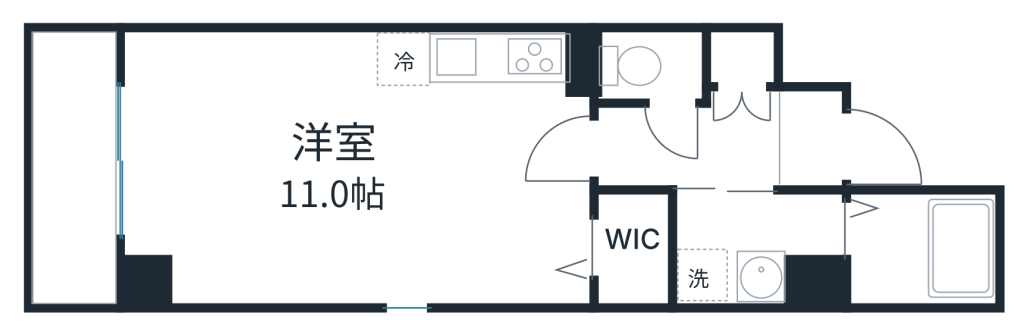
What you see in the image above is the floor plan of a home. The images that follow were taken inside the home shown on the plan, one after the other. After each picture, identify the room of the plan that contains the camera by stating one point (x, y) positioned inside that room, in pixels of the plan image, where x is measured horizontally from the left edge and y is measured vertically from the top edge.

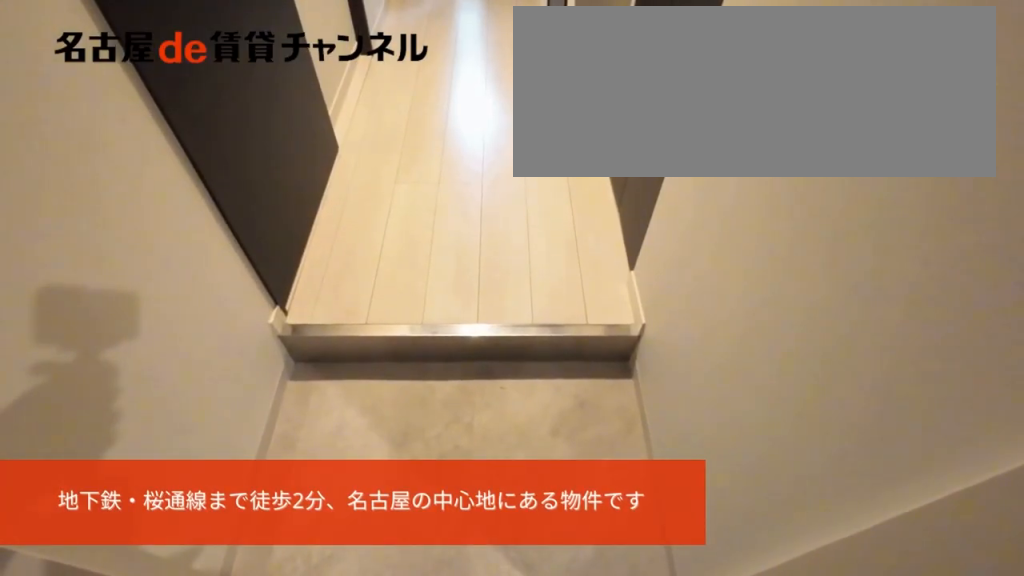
(811, 140)
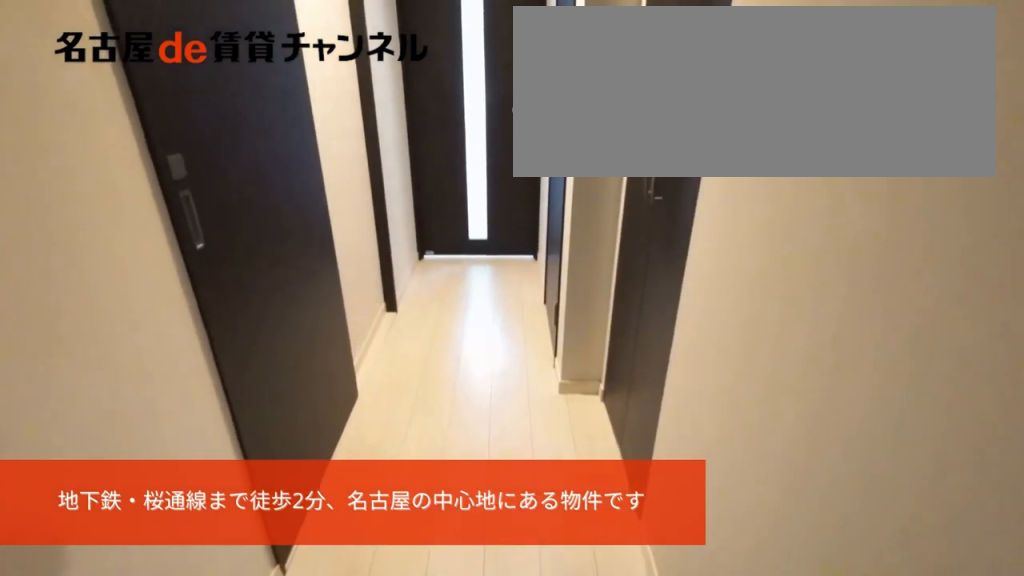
(811, 140)
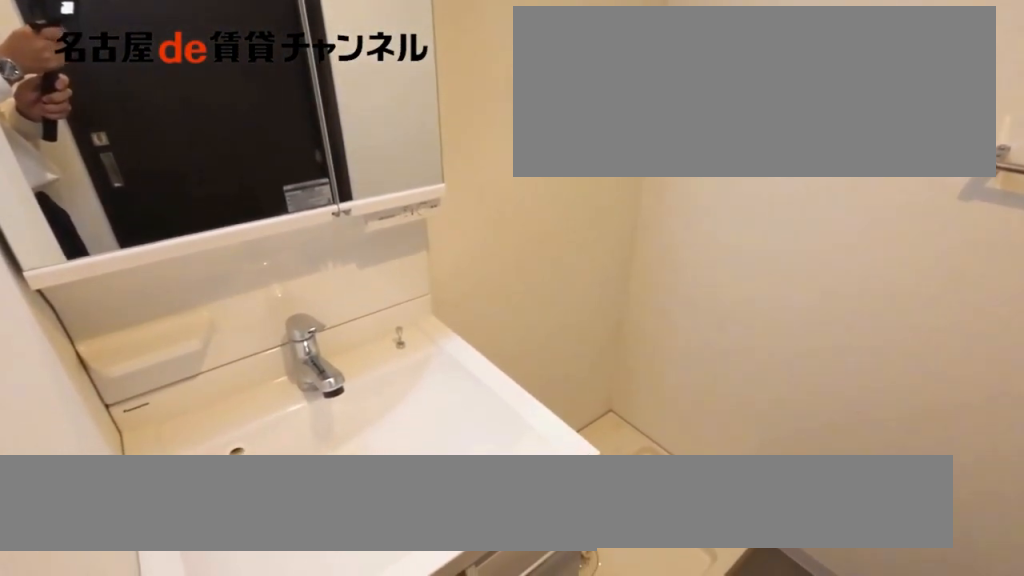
(758, 244)
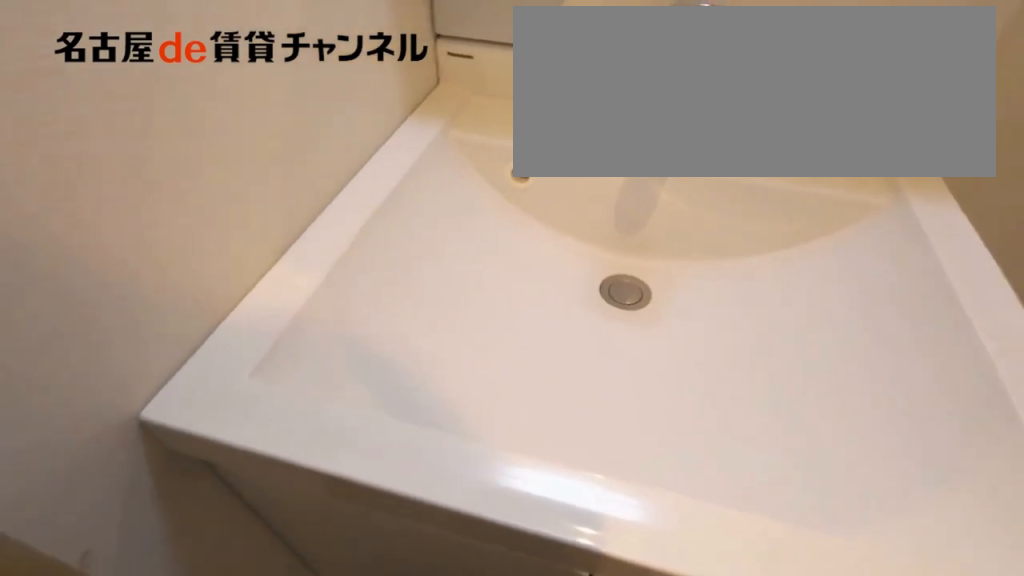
(758, 244)
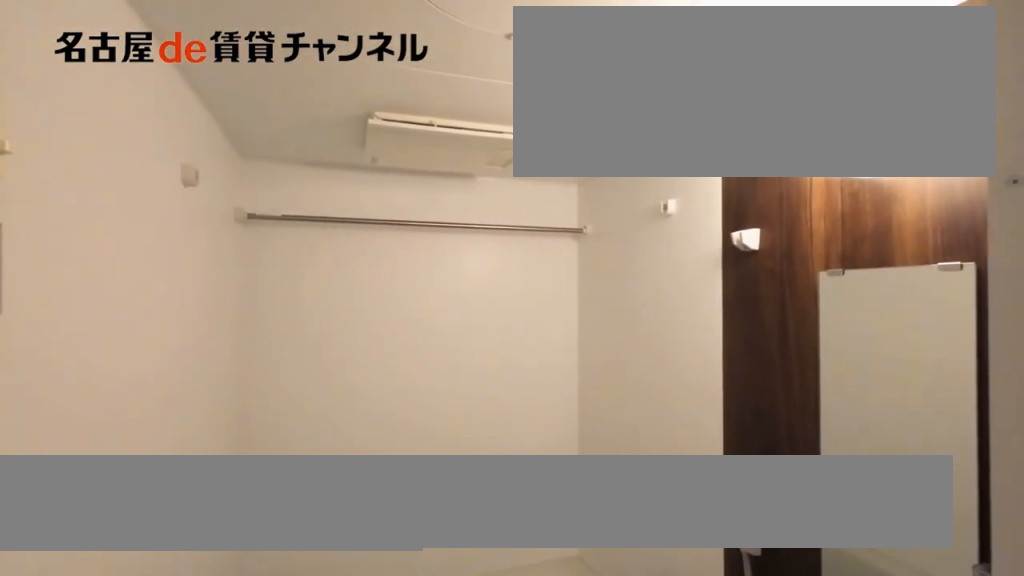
(919, 247)
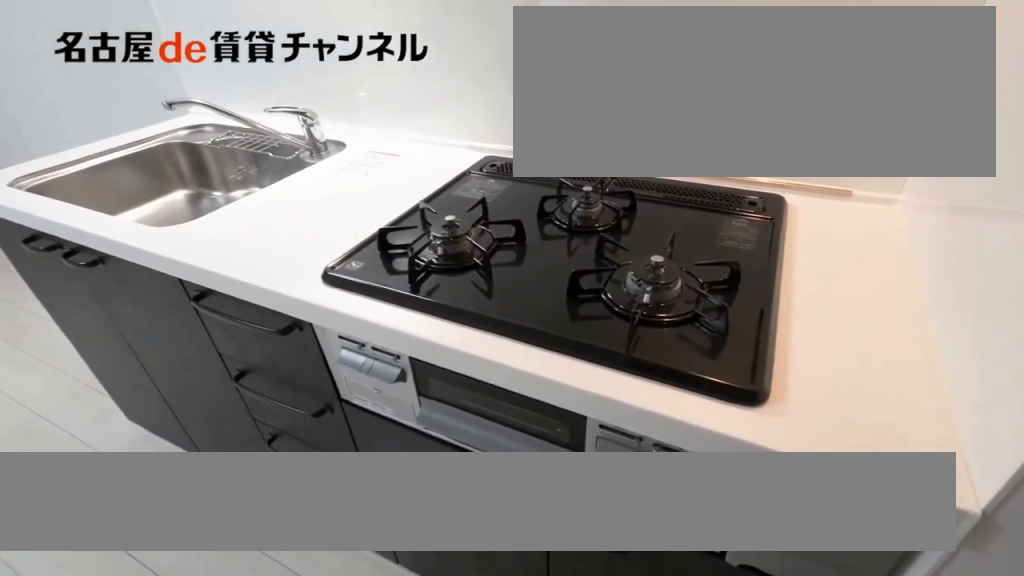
(487, 71)
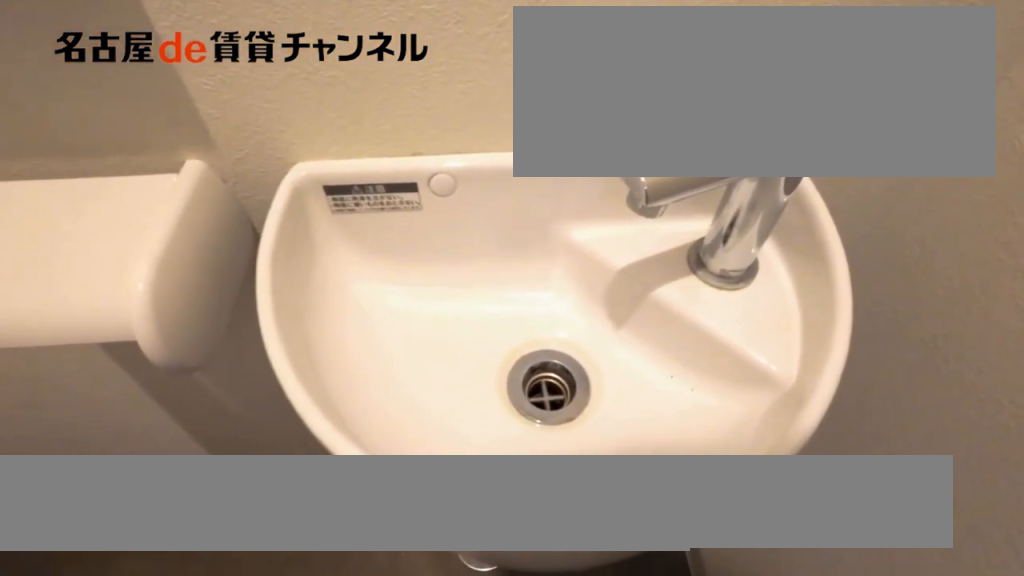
(654, 69)
